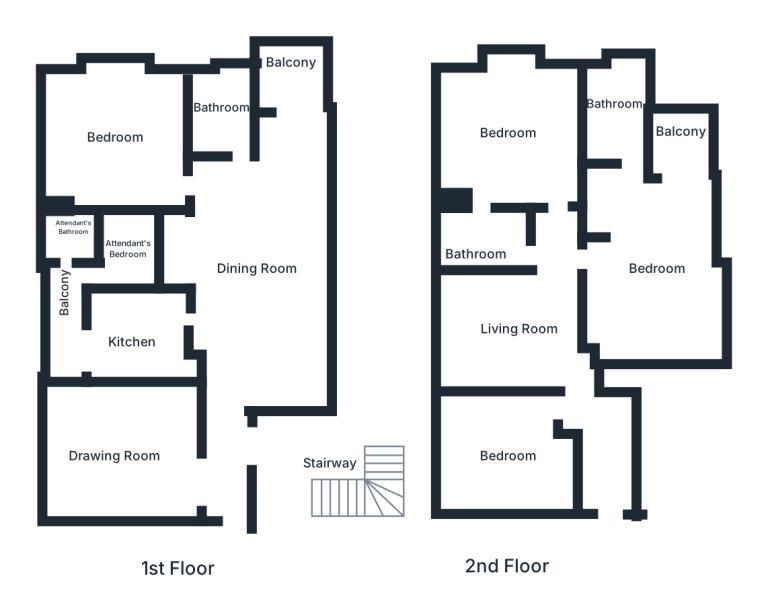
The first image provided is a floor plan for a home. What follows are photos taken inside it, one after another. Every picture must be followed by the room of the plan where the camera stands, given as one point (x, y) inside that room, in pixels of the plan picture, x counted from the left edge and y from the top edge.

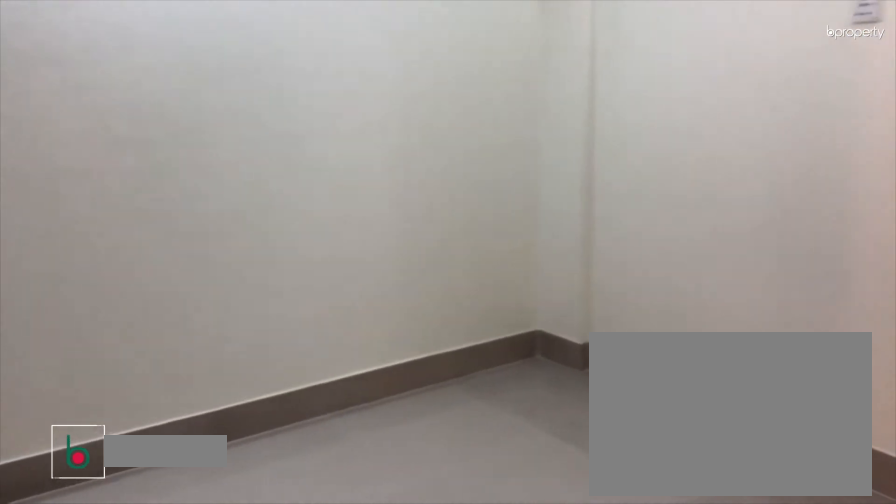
(502, 457)
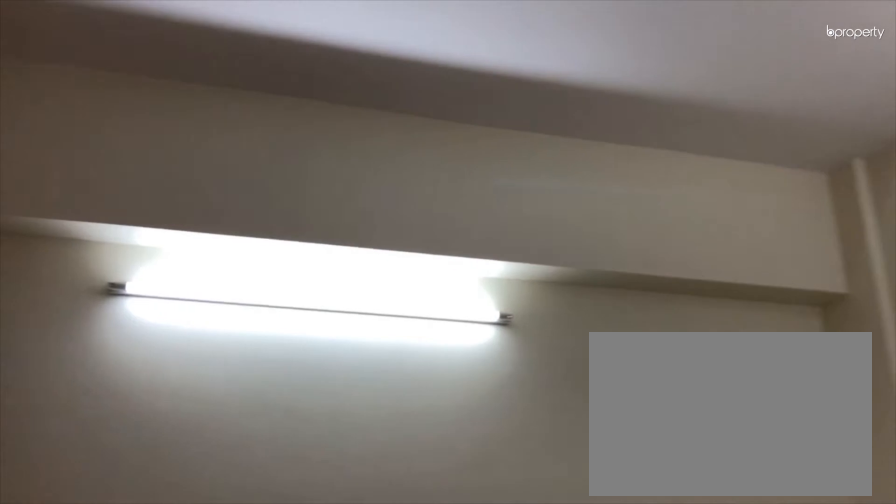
(502, 457)
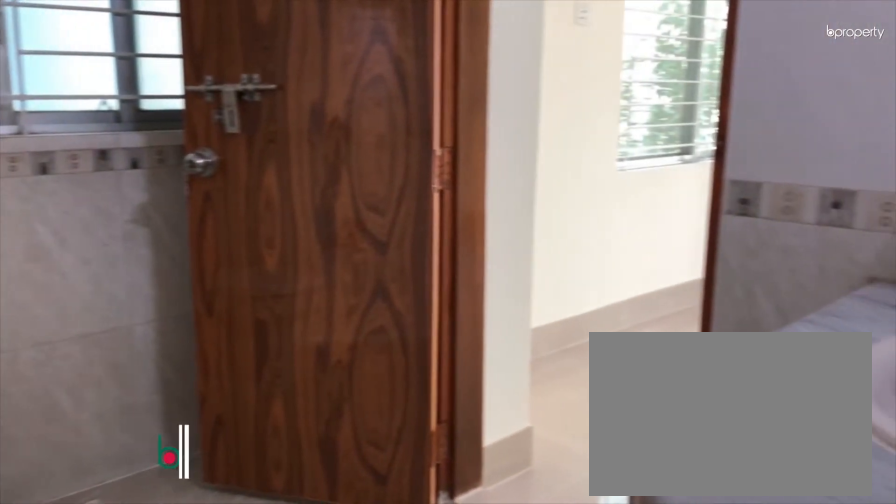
(492, 241)
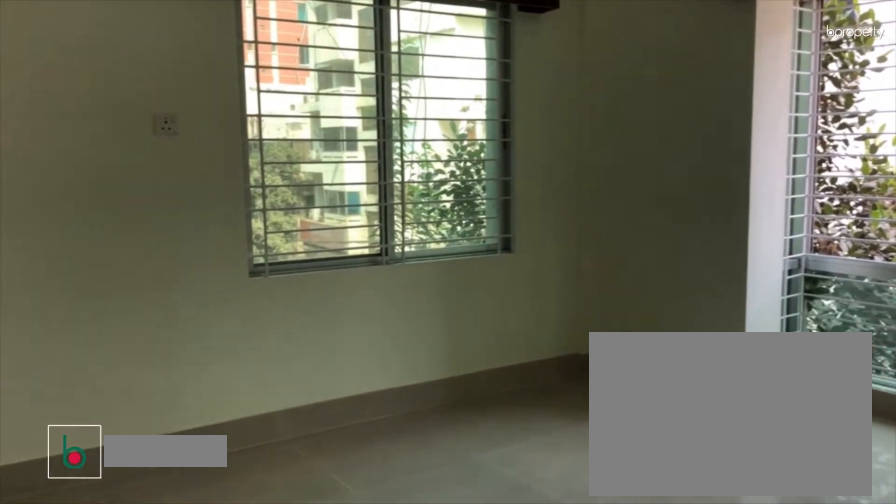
(496, 124)
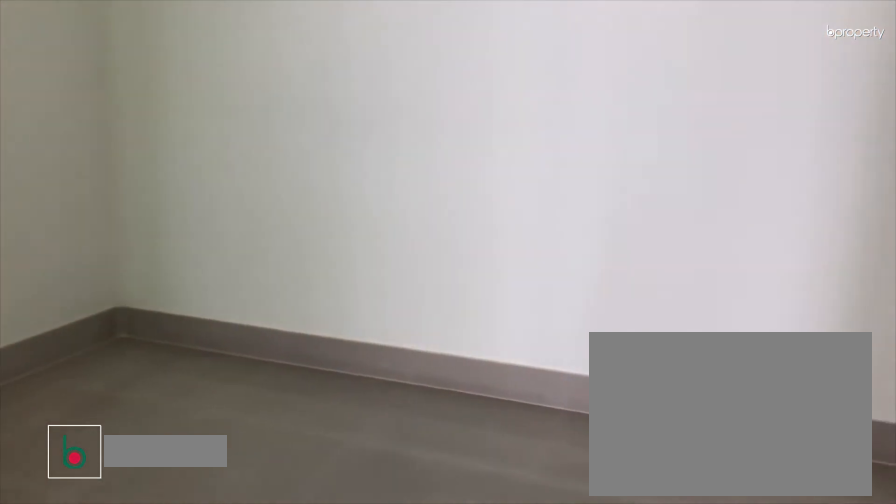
(655, 286)
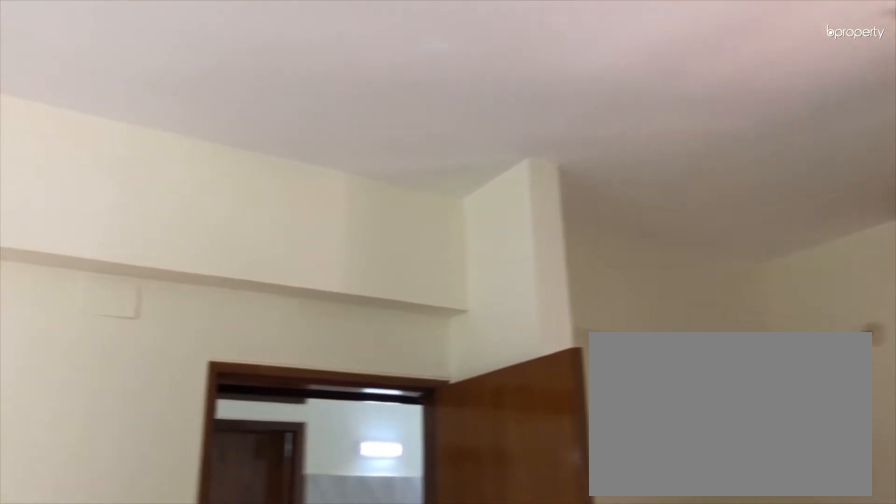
(655, 286)
